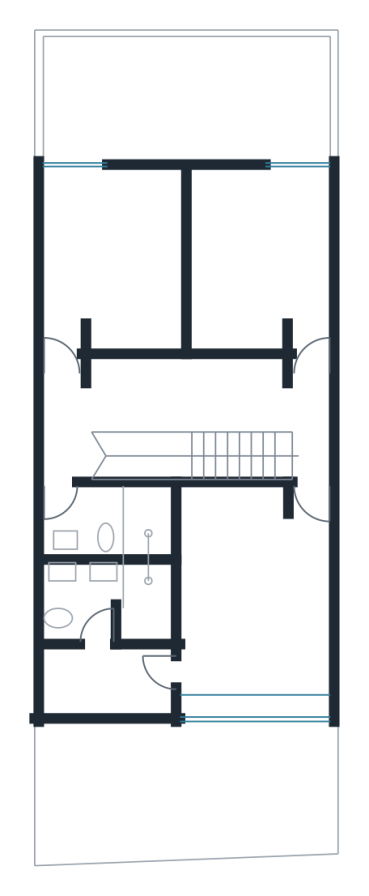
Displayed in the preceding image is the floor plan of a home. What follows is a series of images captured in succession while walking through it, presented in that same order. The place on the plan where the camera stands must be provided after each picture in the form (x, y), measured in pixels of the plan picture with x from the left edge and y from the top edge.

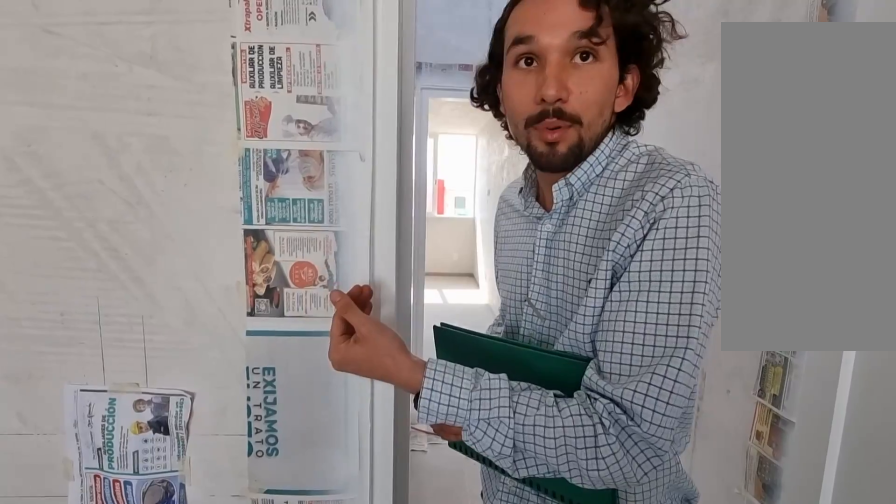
(304, 551)
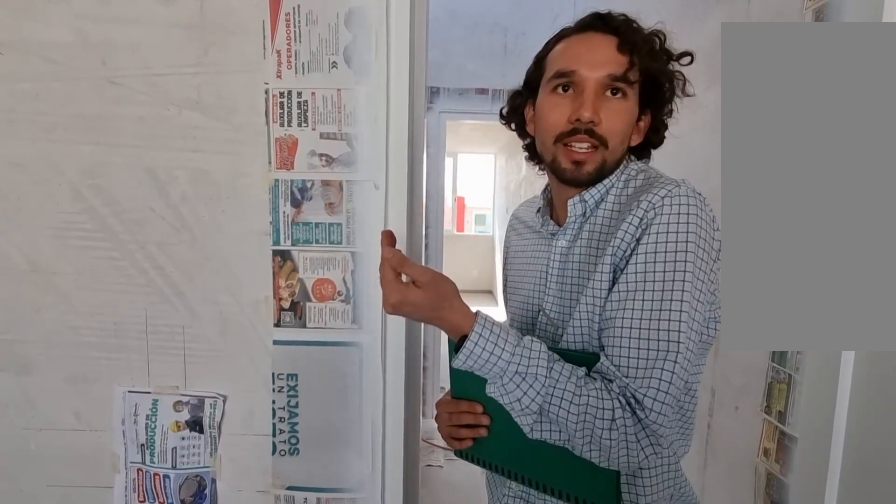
(304, 552)
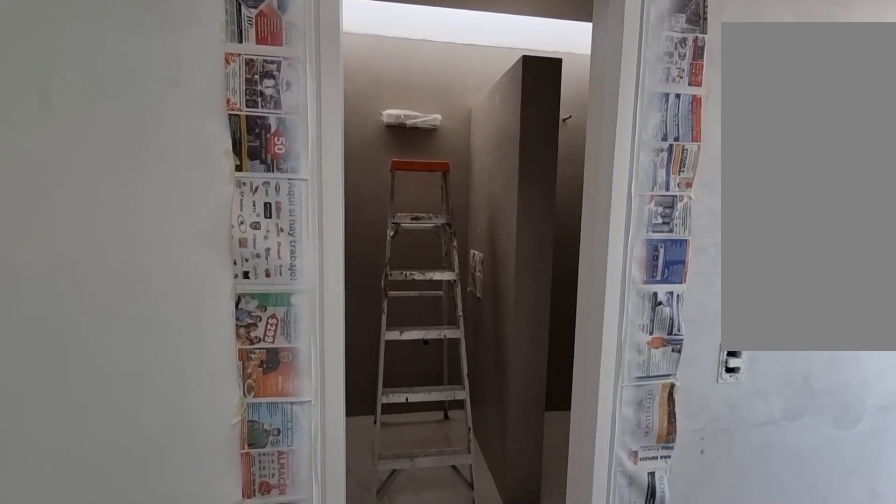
(105, 664)
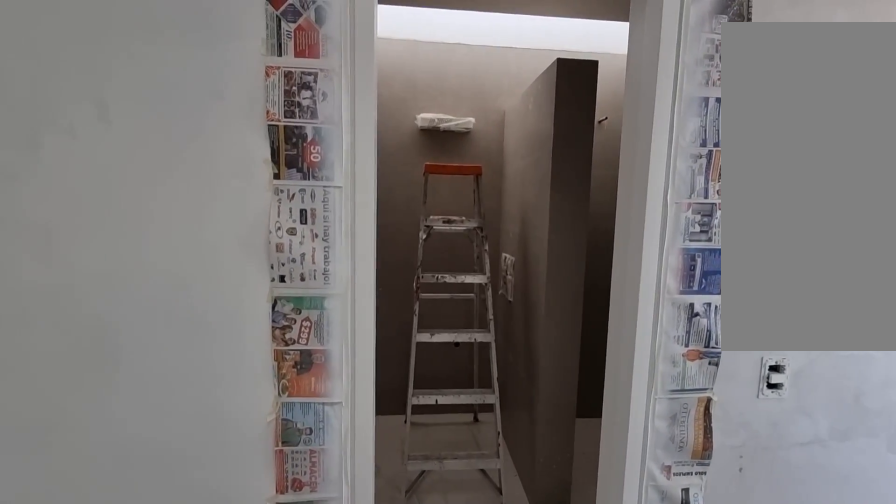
(105, 664)
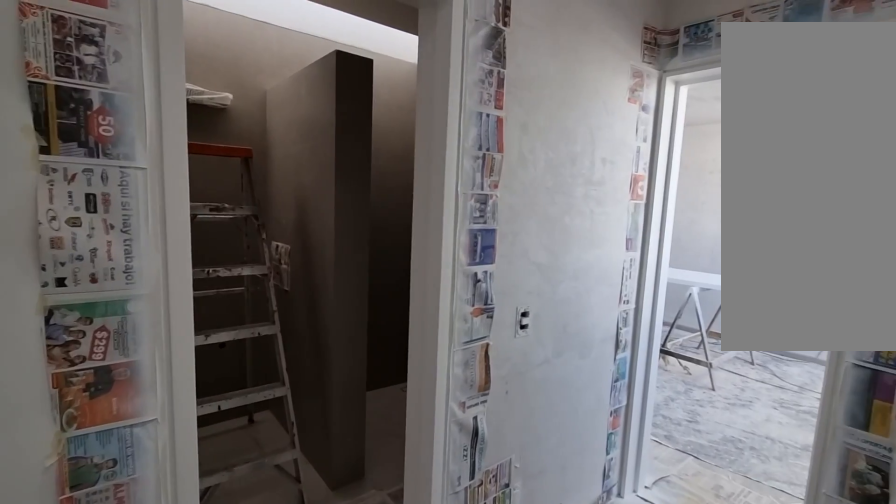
(105, 666)
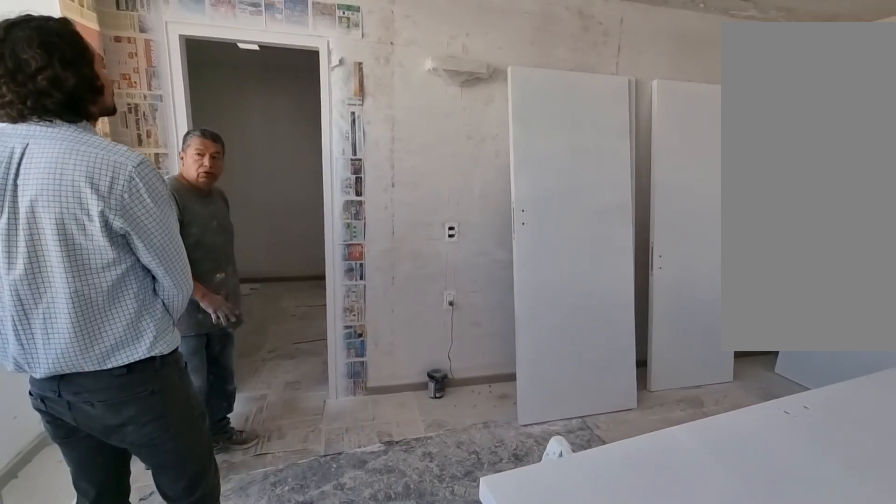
(262, 661)
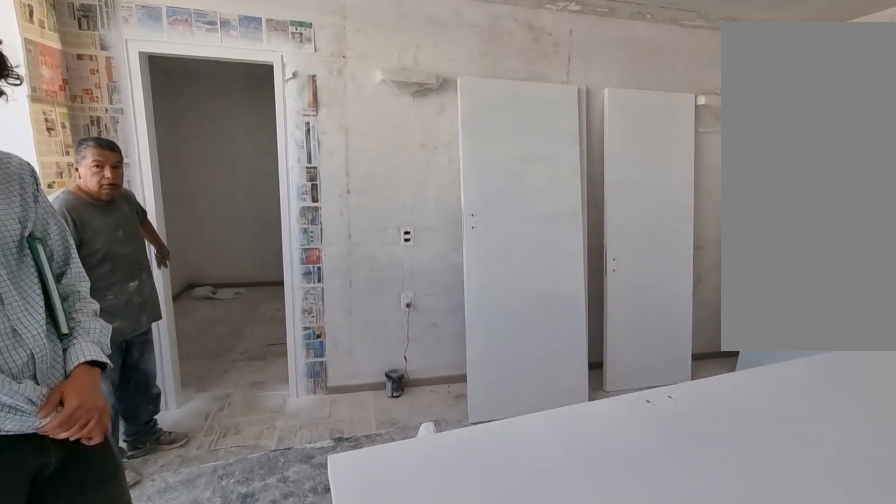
(262, 660)
